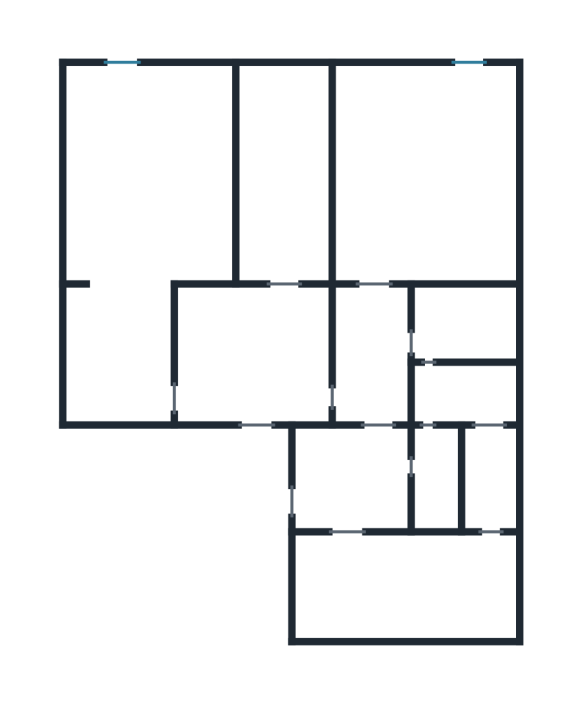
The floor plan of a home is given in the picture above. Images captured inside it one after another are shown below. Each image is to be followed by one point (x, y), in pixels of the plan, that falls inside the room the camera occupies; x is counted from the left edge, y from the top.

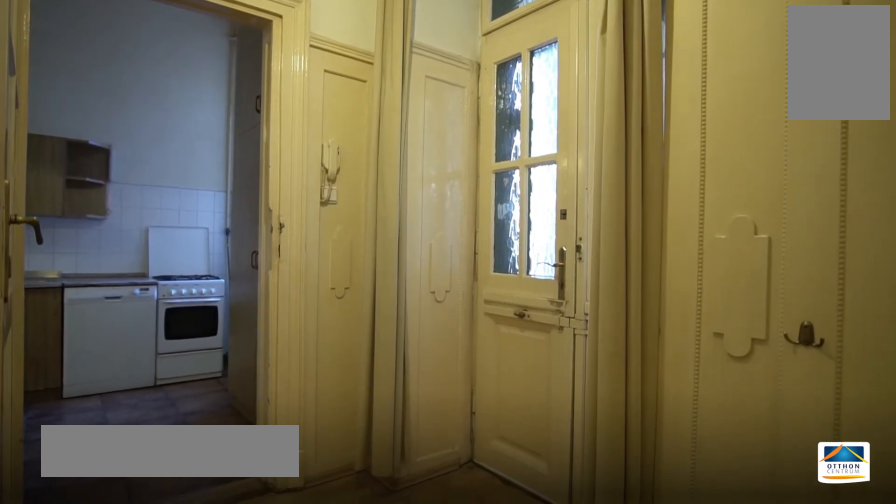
(357, 478)
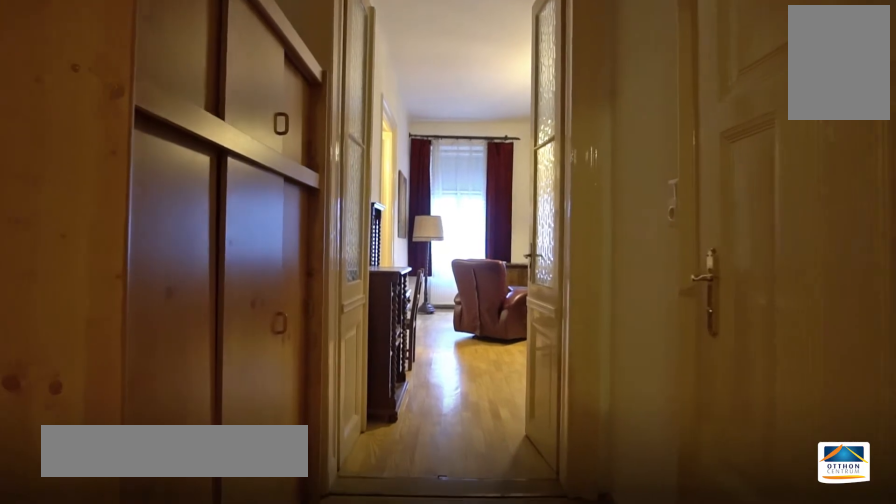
(374, 355)
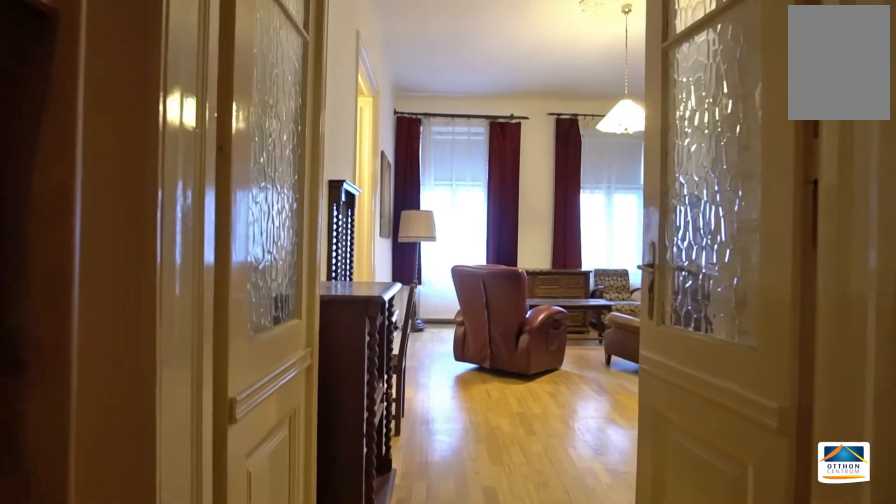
(374, 355)
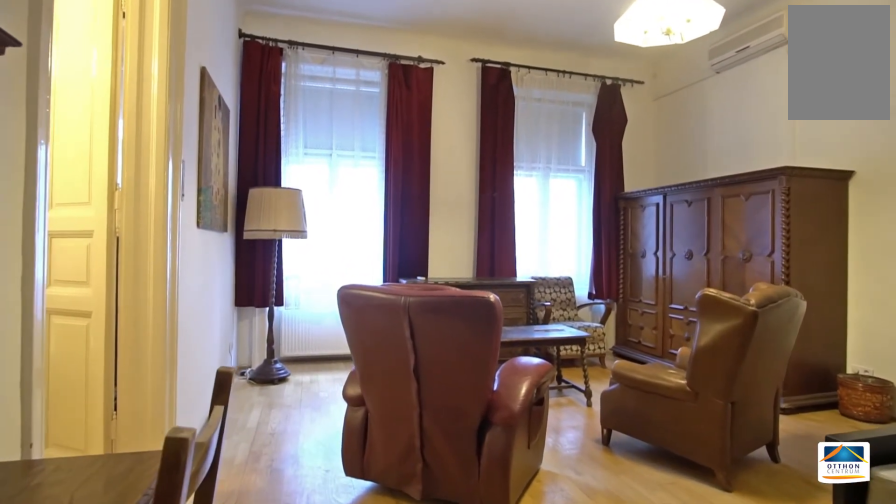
(435, 182)
